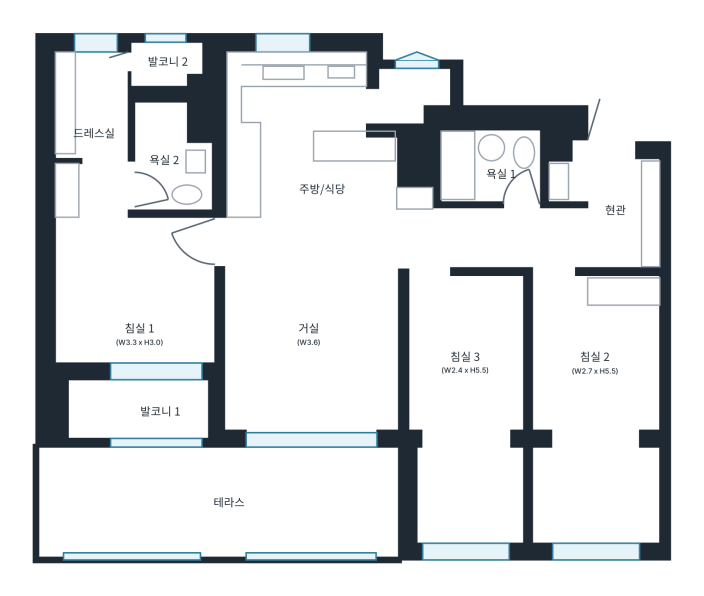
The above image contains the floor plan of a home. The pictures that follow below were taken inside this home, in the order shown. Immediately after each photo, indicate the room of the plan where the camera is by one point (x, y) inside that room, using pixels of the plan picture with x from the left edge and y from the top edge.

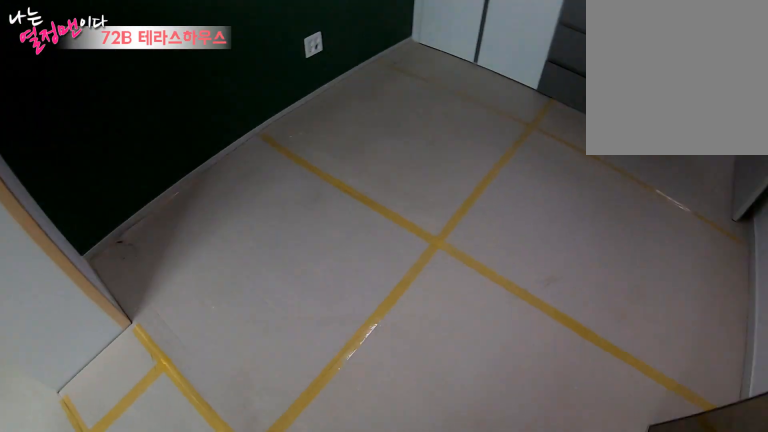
(596, 374)
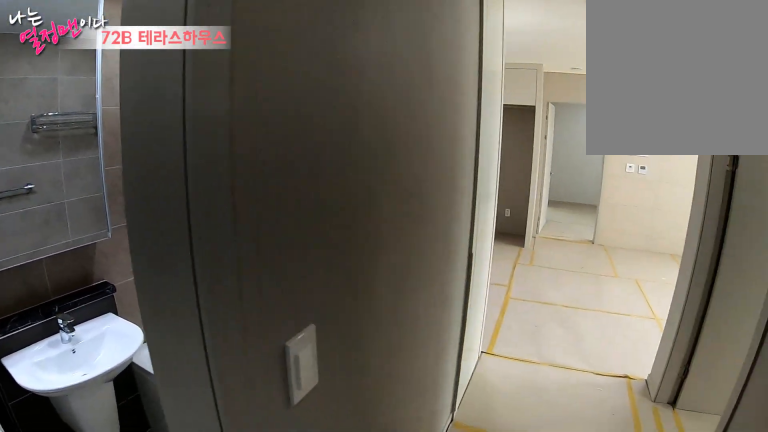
(495, 168)
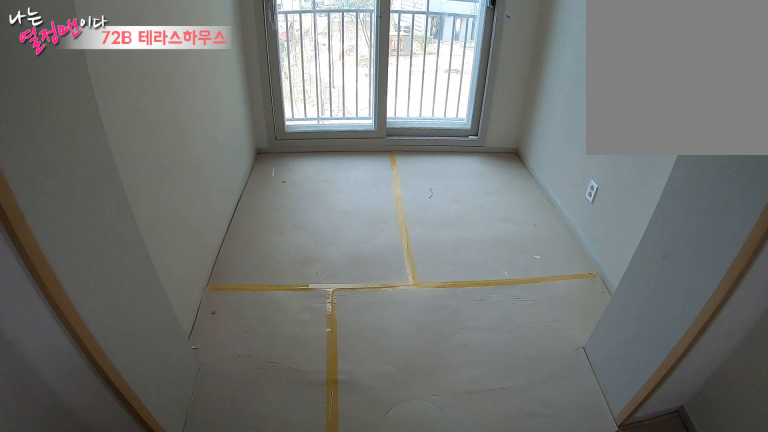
(467, 369)
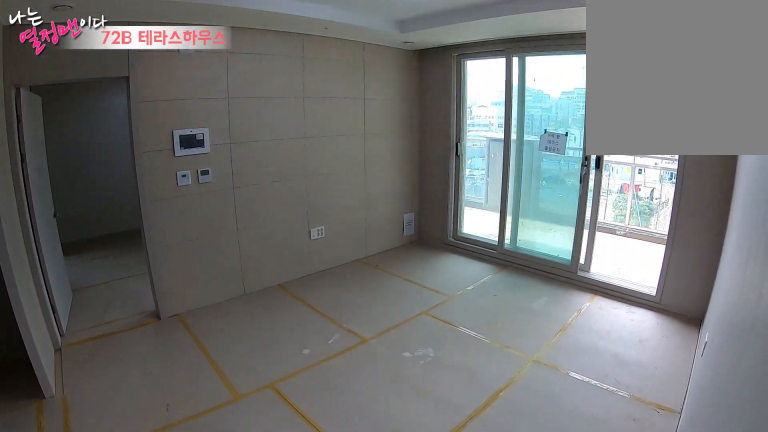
(305, 340)
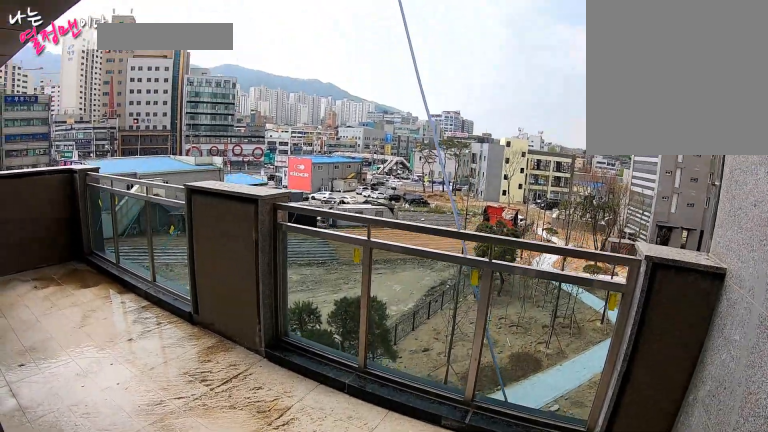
(225, 502)
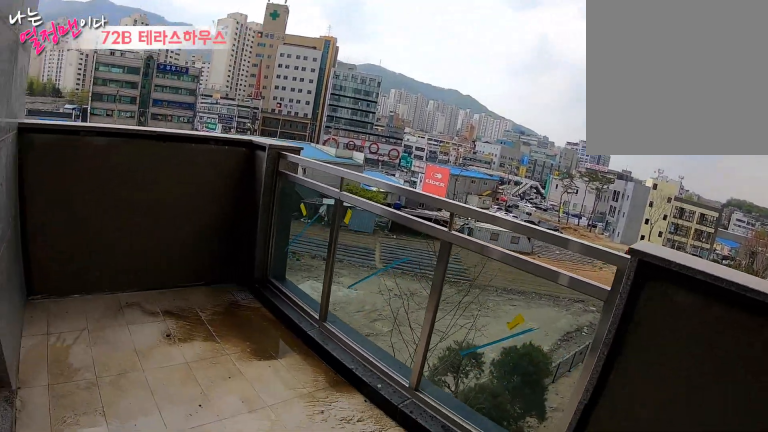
(225, 502)
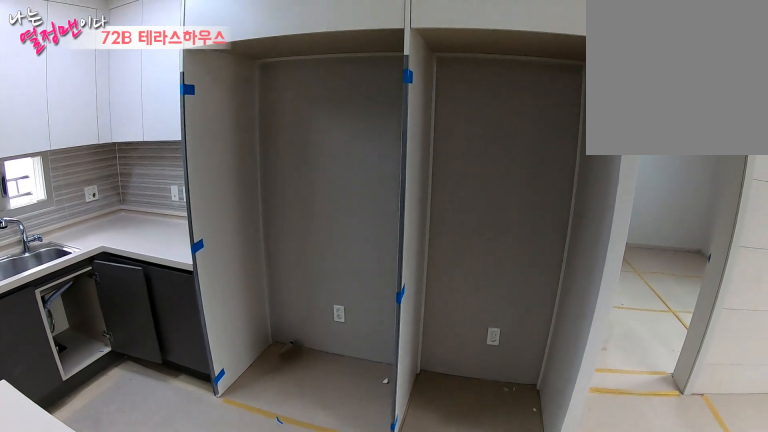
(315, 188)
